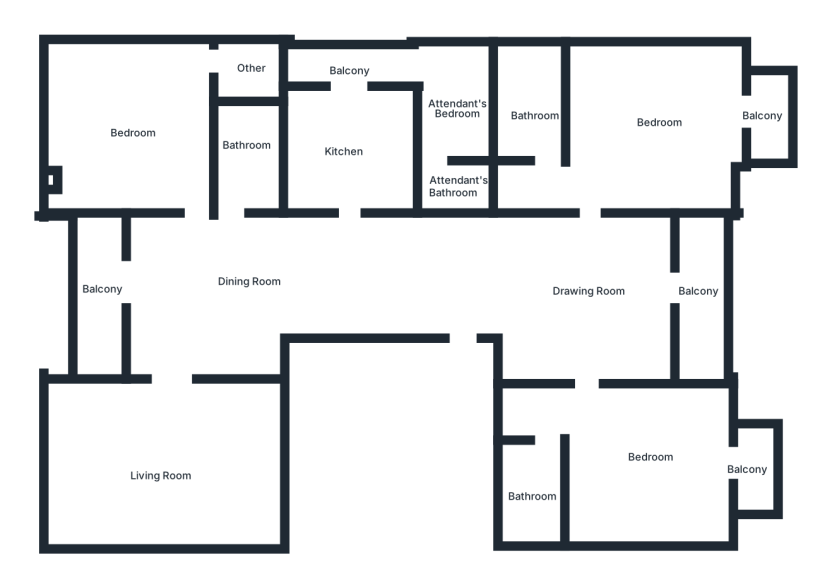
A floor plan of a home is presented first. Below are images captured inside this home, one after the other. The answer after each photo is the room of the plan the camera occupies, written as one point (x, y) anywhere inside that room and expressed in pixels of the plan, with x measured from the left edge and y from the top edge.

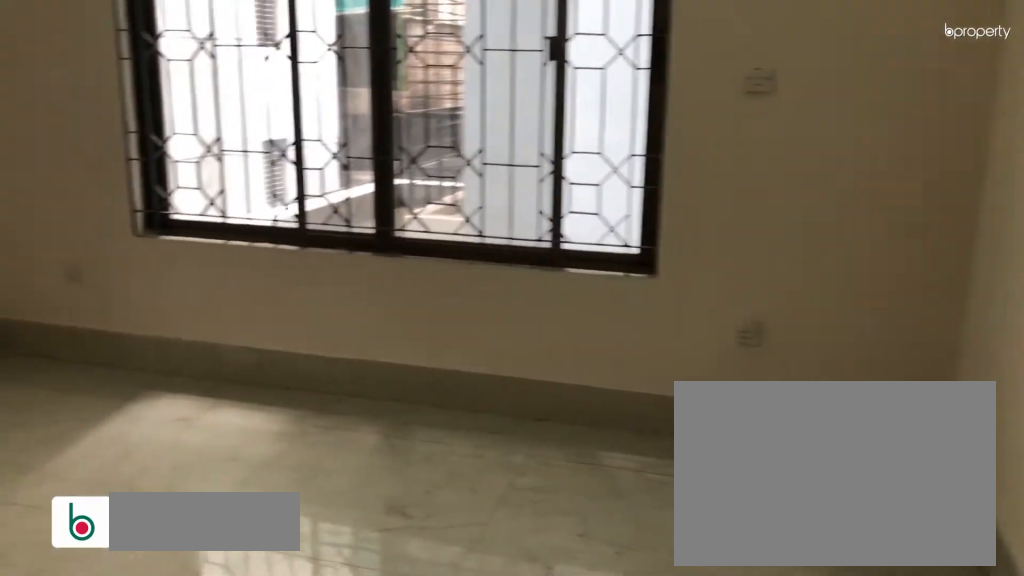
(640, 452)
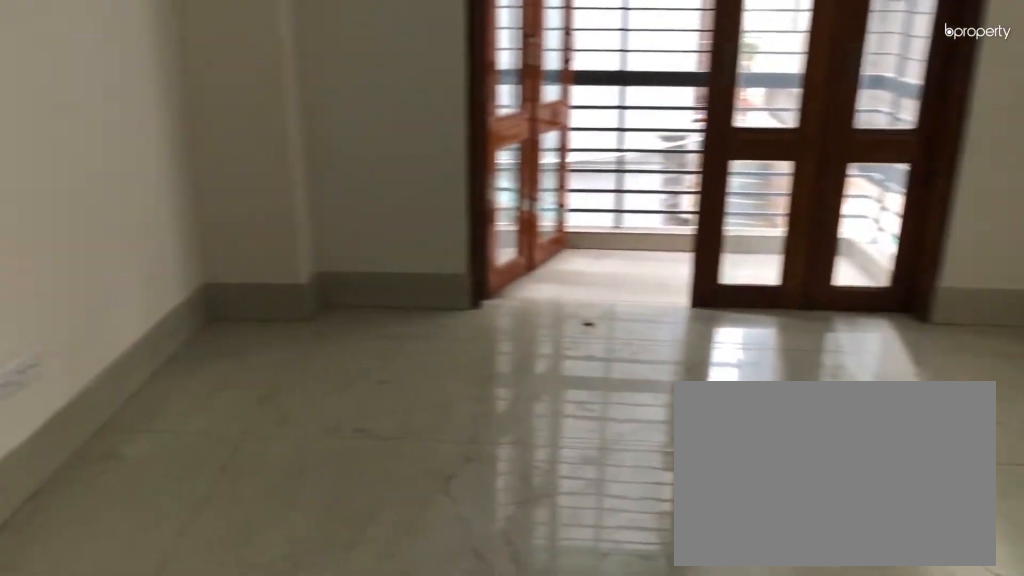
(640, 452)
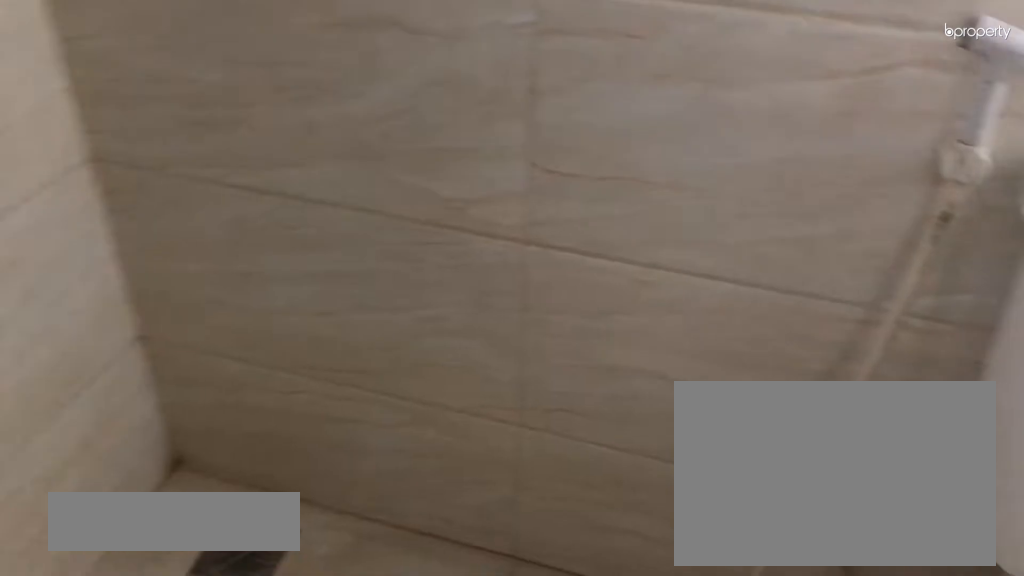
(538, 479)
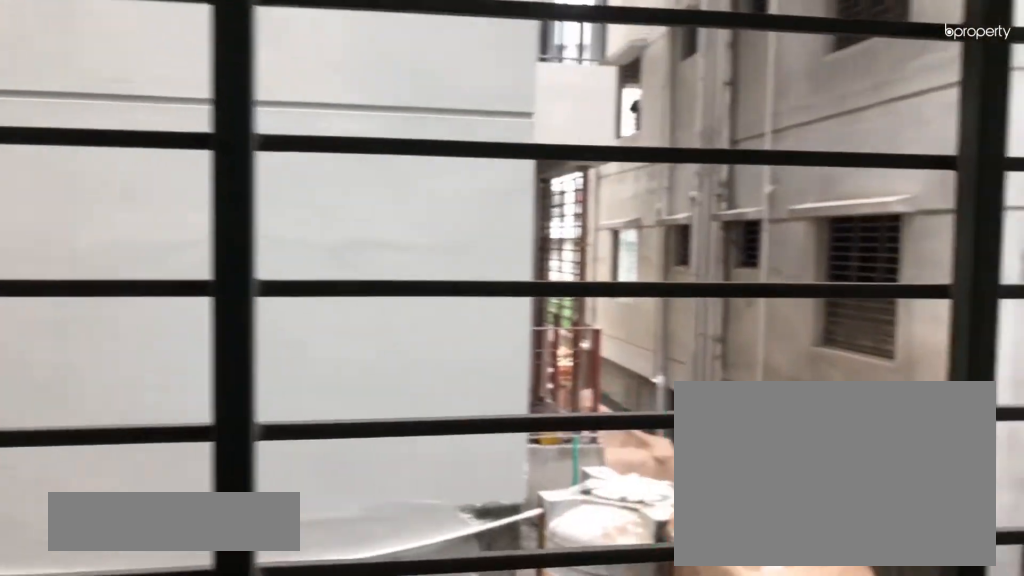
(746, 463)
